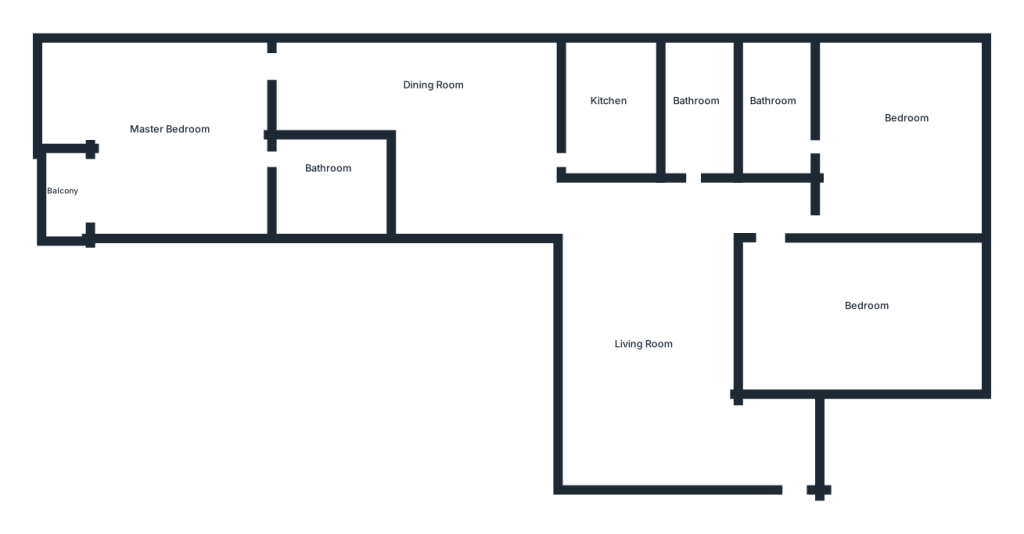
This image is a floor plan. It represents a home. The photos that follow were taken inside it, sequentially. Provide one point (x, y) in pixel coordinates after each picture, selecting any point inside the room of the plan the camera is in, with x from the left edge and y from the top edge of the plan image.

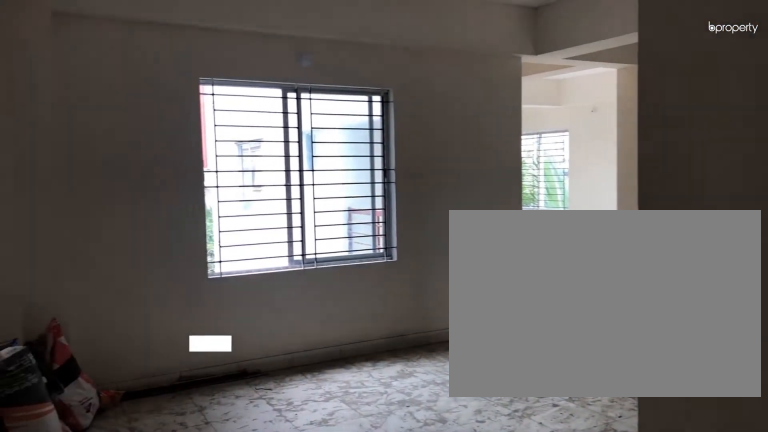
(750, 460)
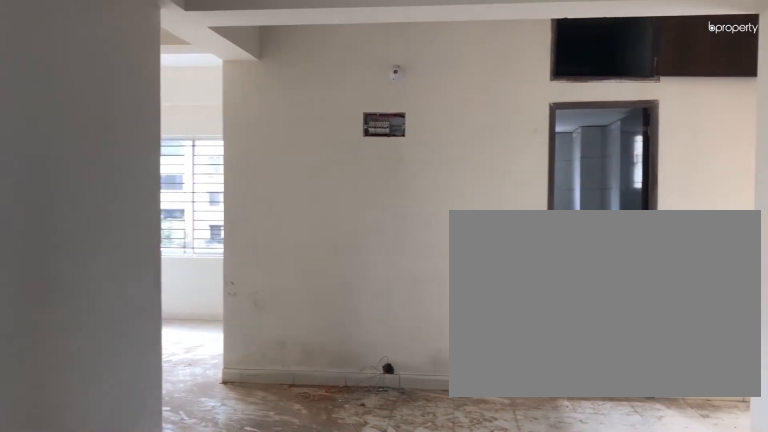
(629, 337)
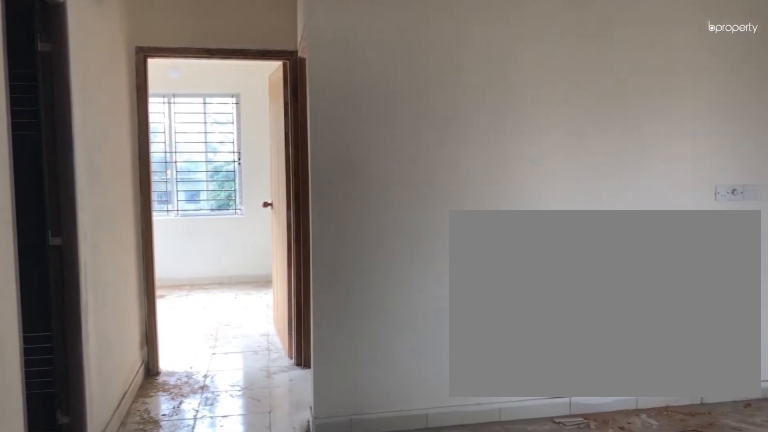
(623, 331)
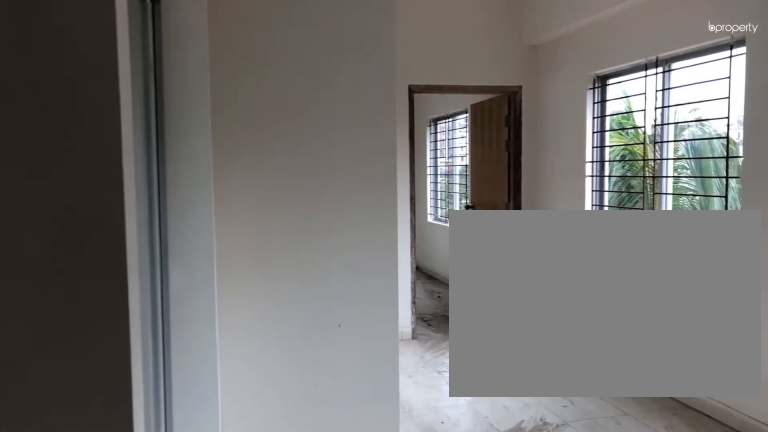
(468, 108)
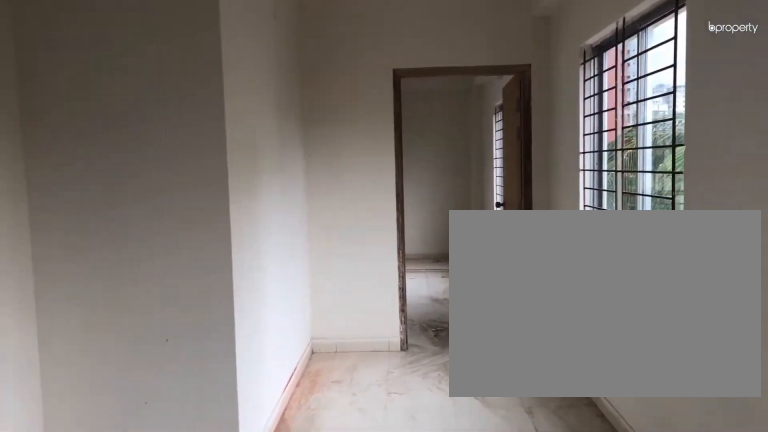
(468, 108)
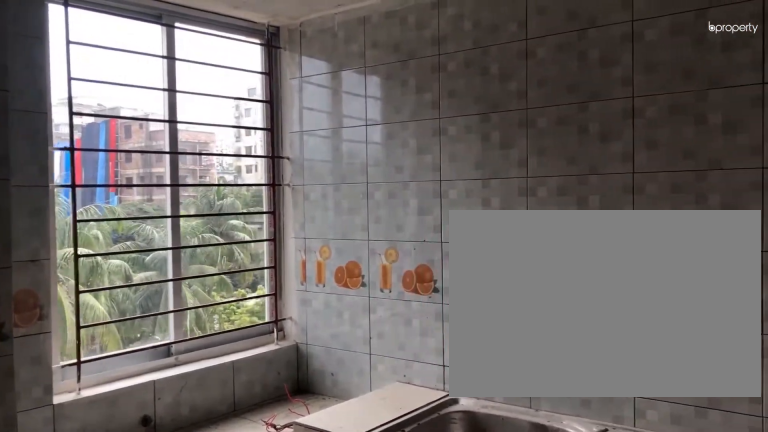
(609, 114)
